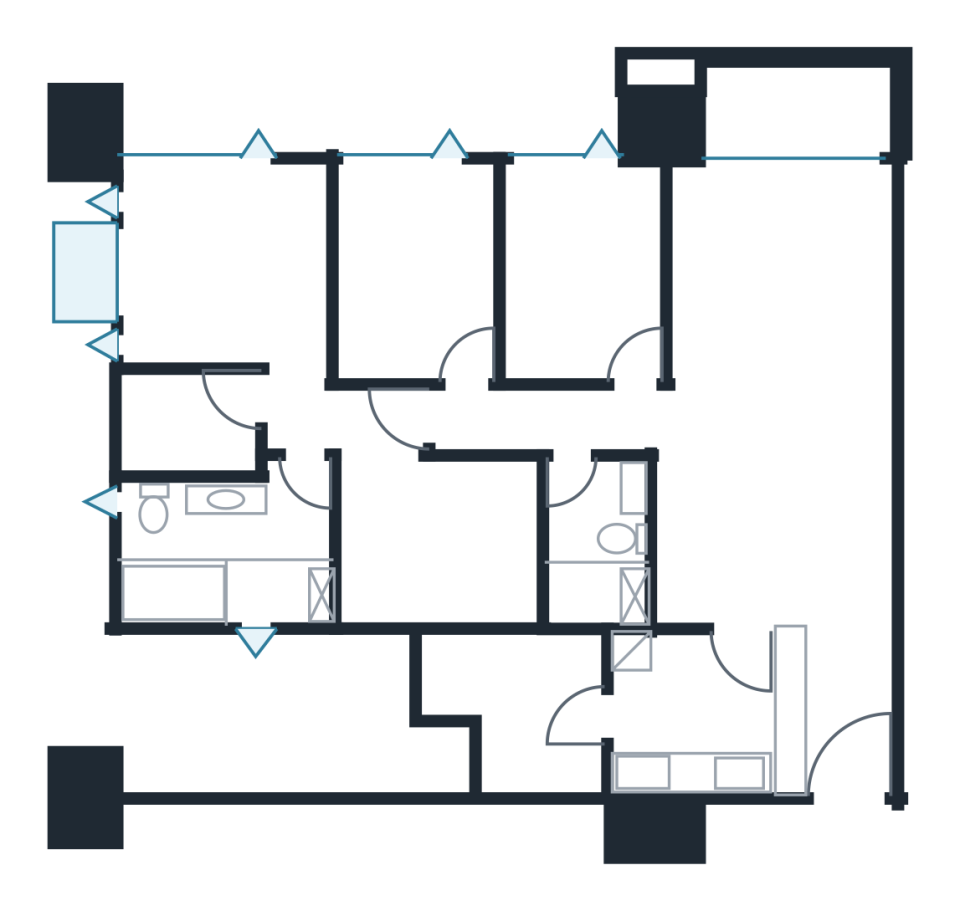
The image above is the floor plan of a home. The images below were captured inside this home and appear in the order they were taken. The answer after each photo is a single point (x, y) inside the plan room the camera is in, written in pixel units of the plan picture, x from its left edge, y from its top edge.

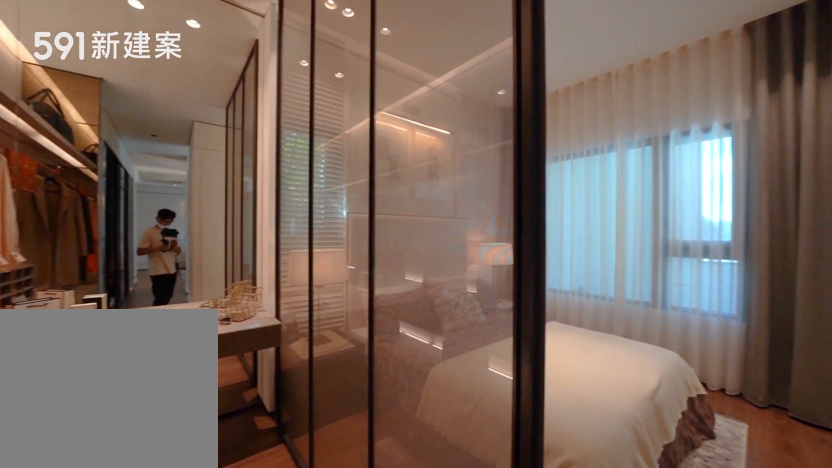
(220, 312)
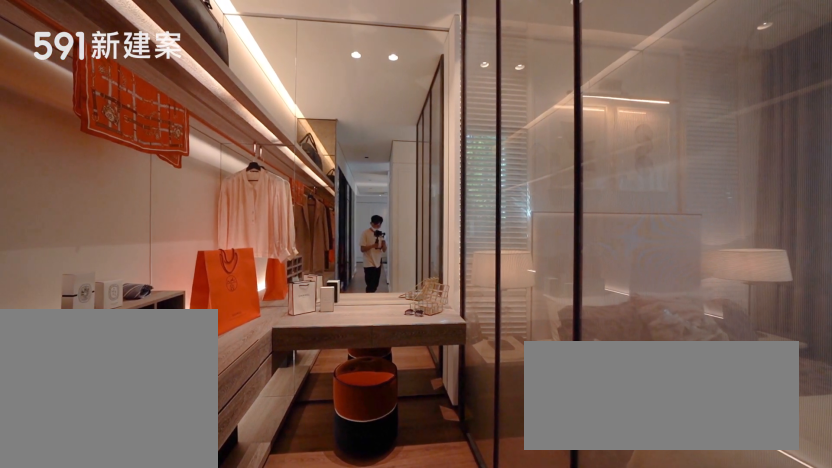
(220, 312)
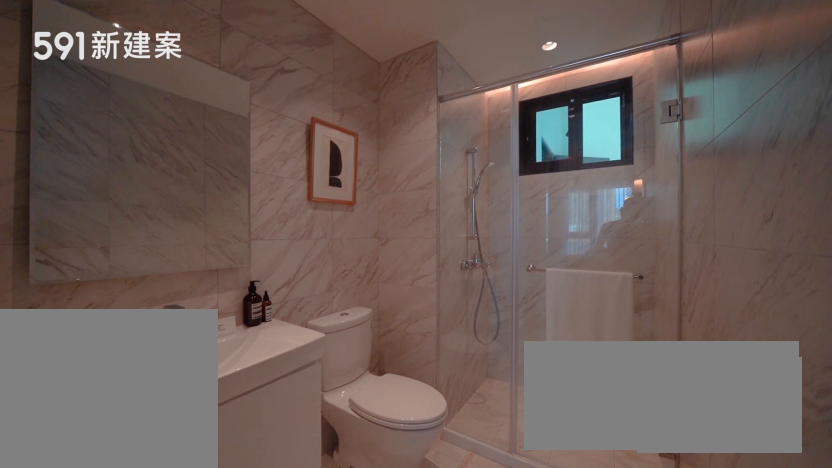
(594, 549)
